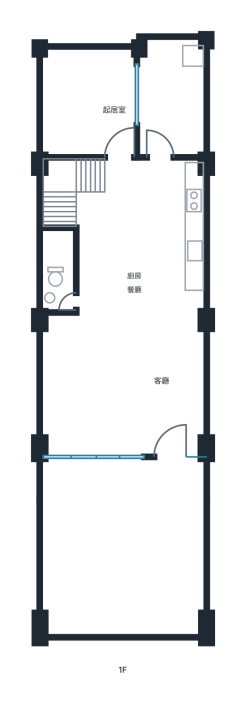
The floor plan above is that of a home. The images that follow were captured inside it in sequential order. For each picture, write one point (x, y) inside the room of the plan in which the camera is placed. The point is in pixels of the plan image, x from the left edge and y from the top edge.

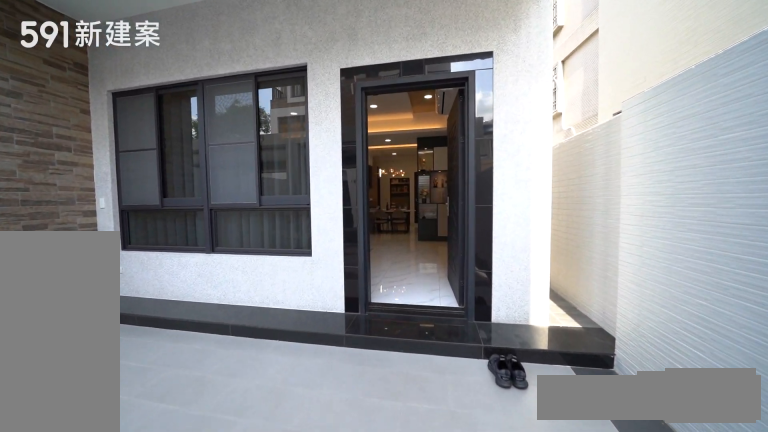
(124, 548)
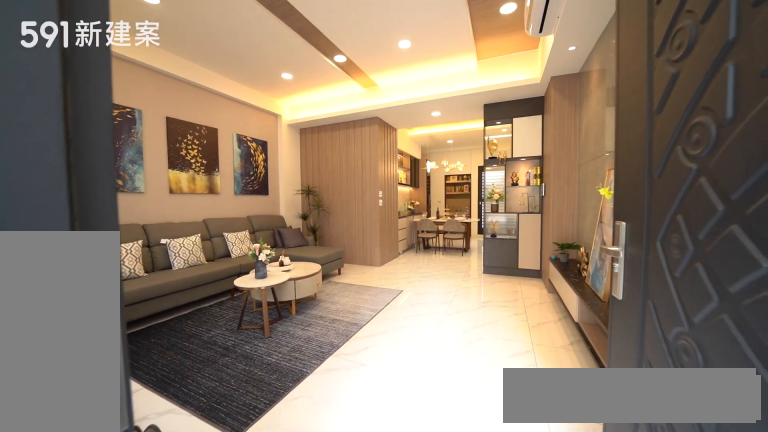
(122, 385)
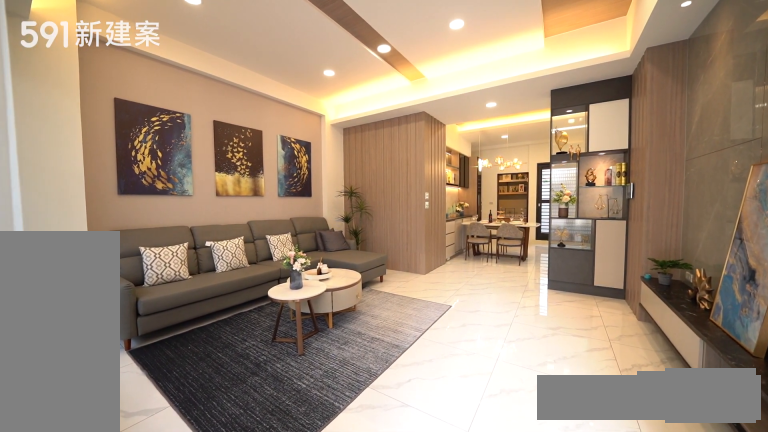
(122, 385)
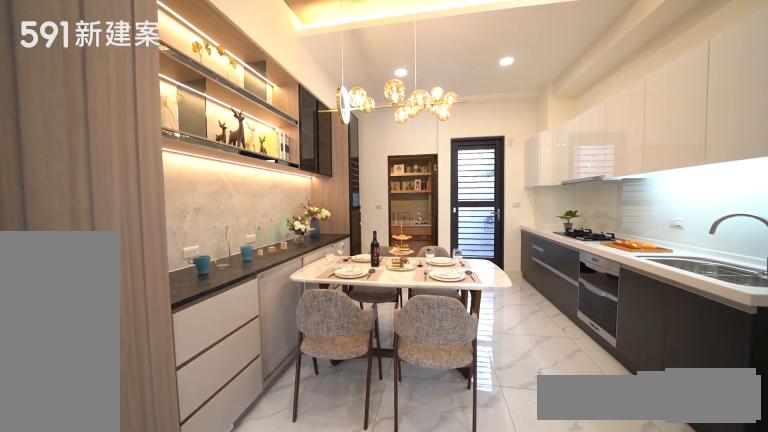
(123, 251)
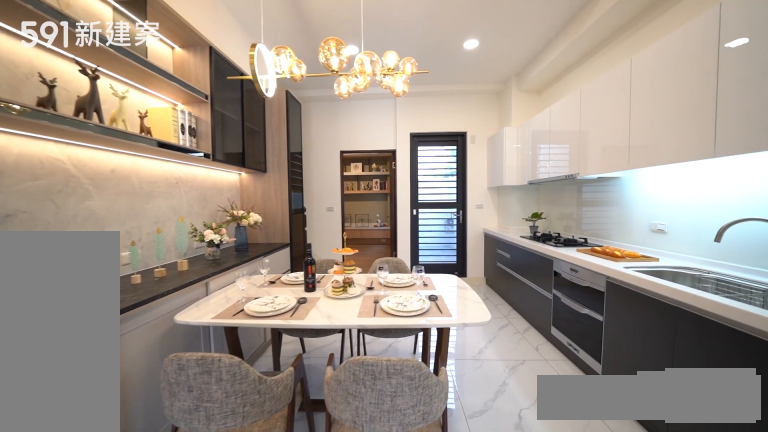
(123, 251)
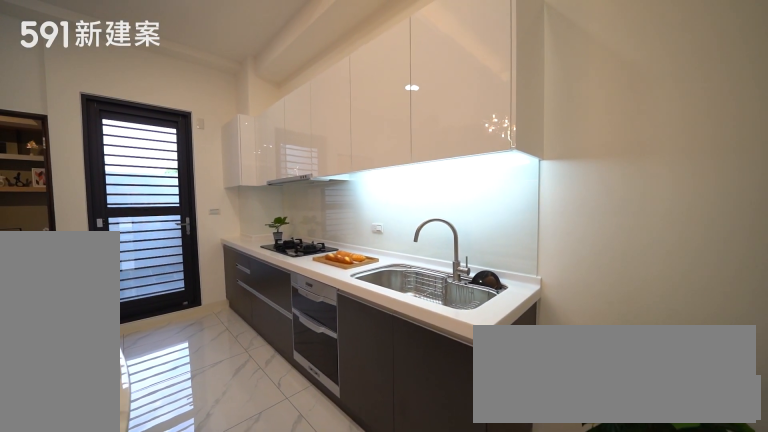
(178, 231)
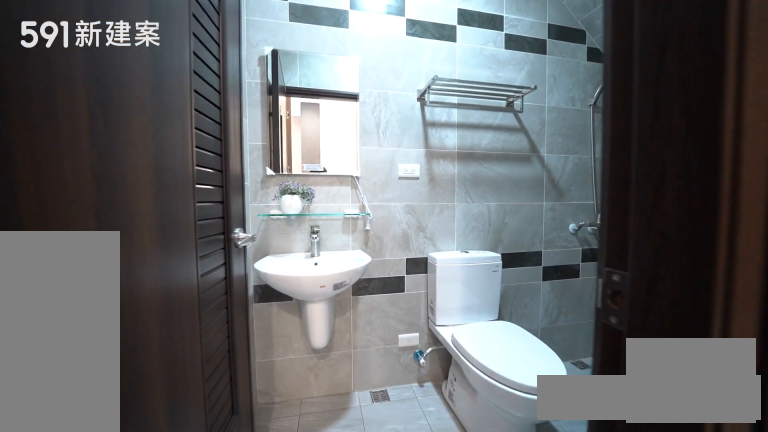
(56, 270)
